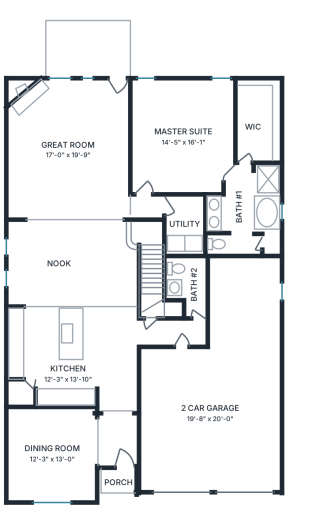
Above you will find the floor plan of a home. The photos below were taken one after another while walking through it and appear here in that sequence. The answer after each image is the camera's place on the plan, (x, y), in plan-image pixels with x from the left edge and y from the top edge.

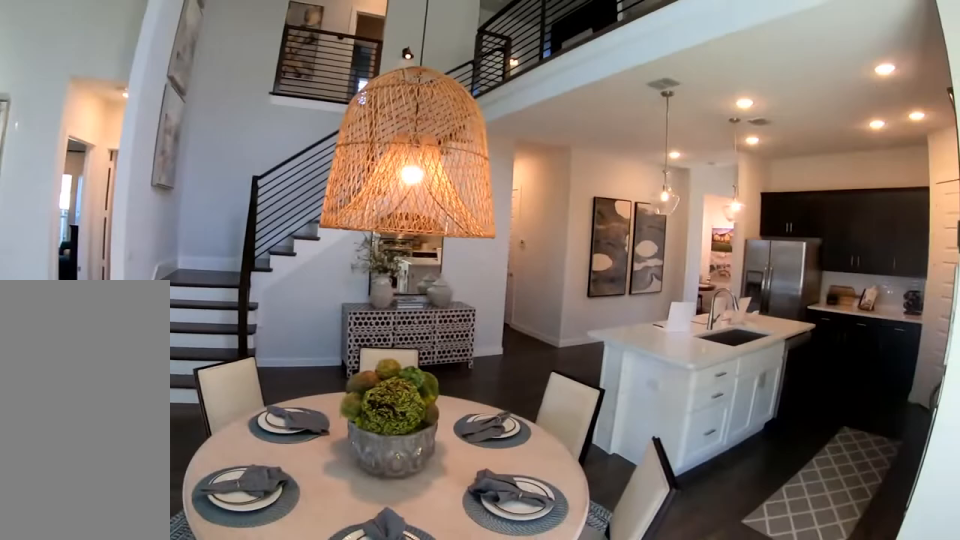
(47, 256)
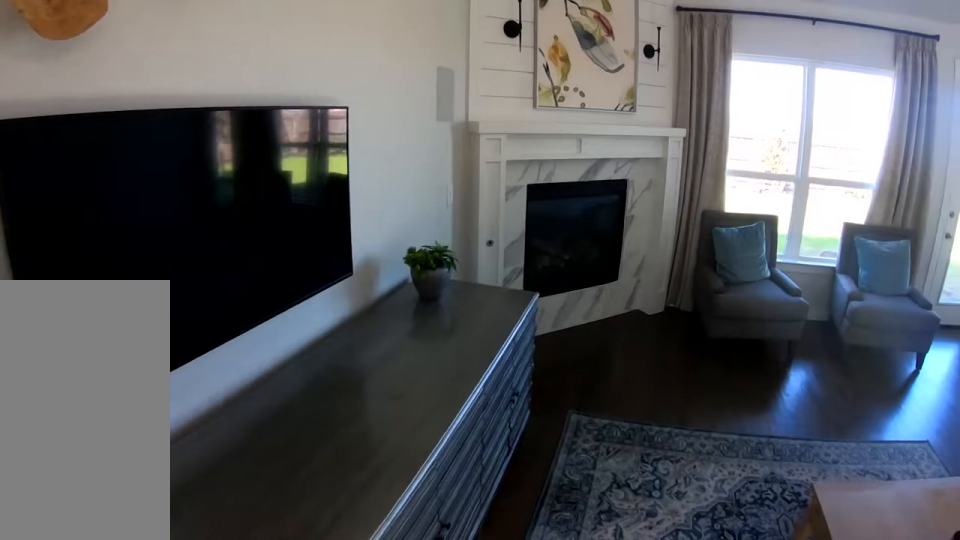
(35, 179)
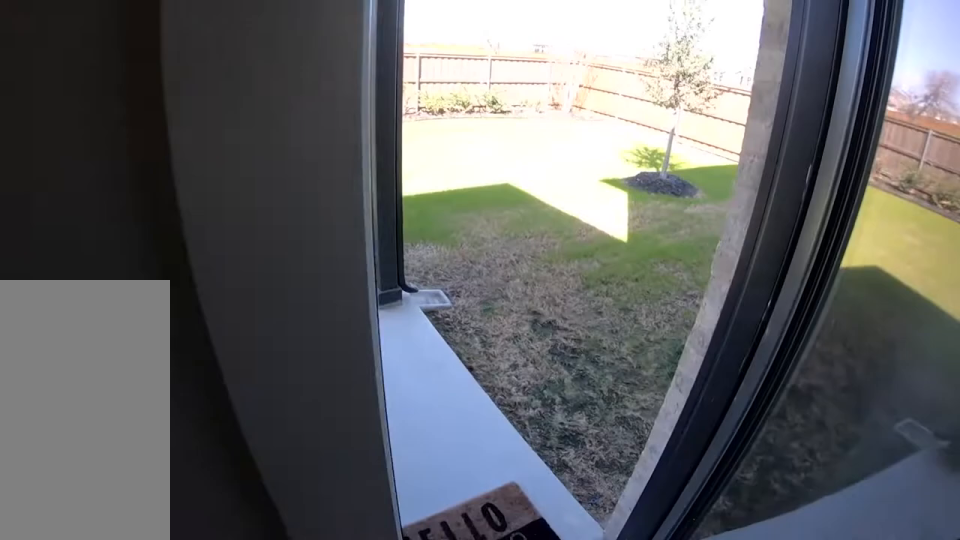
(107, 85)
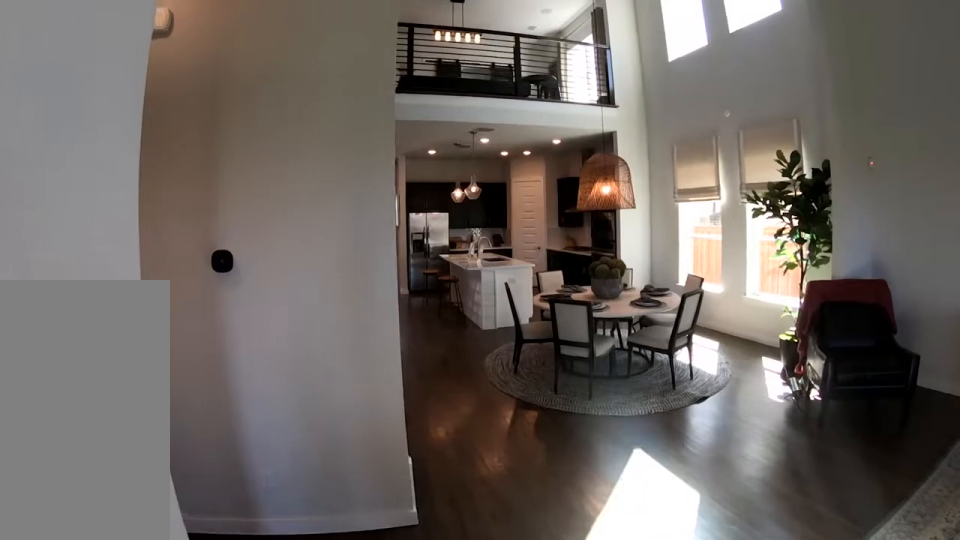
(108, 151)
